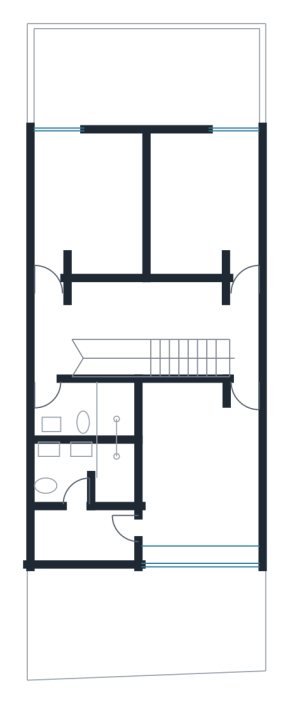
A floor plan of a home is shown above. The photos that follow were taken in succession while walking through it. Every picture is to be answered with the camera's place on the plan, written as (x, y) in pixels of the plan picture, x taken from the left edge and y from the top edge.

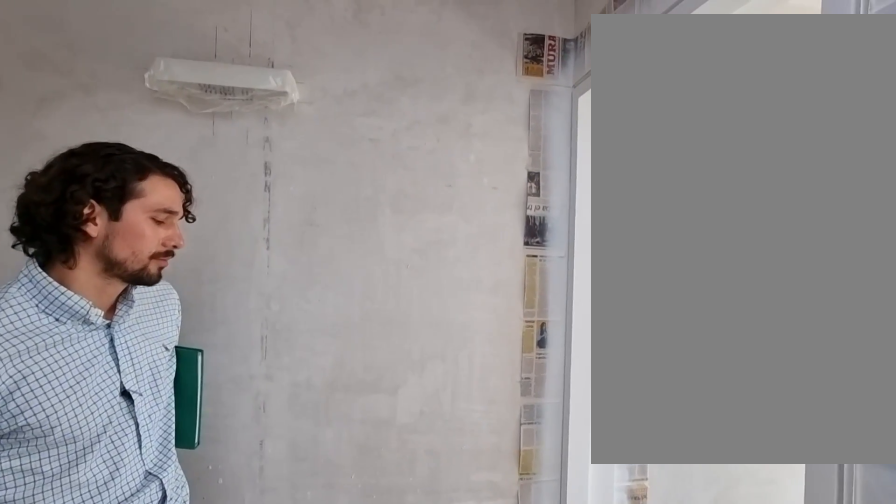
(52, 325)
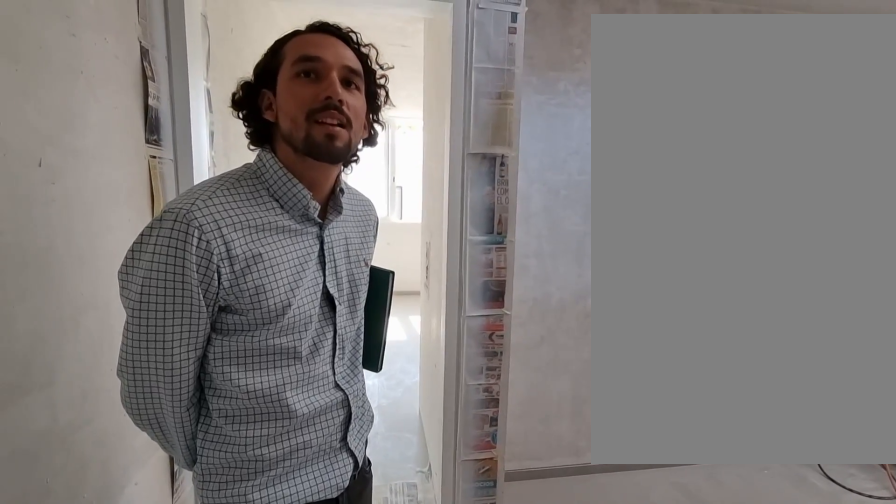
(54, 361)
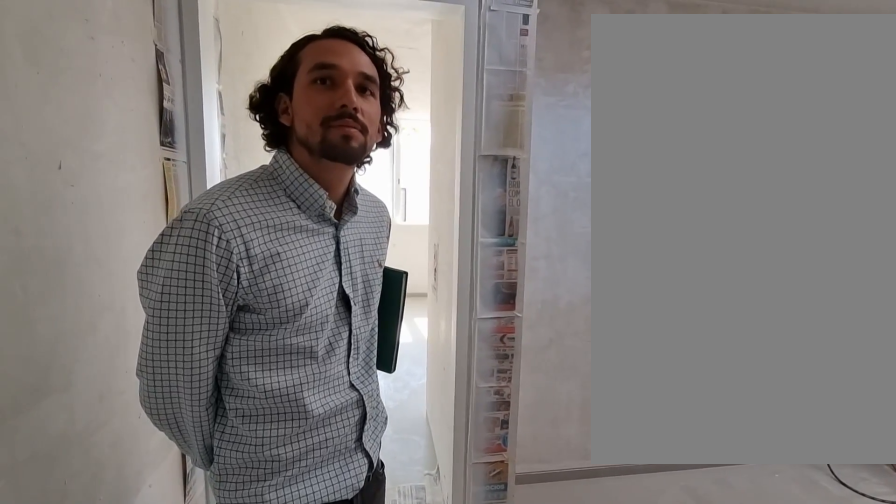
(54, 361)
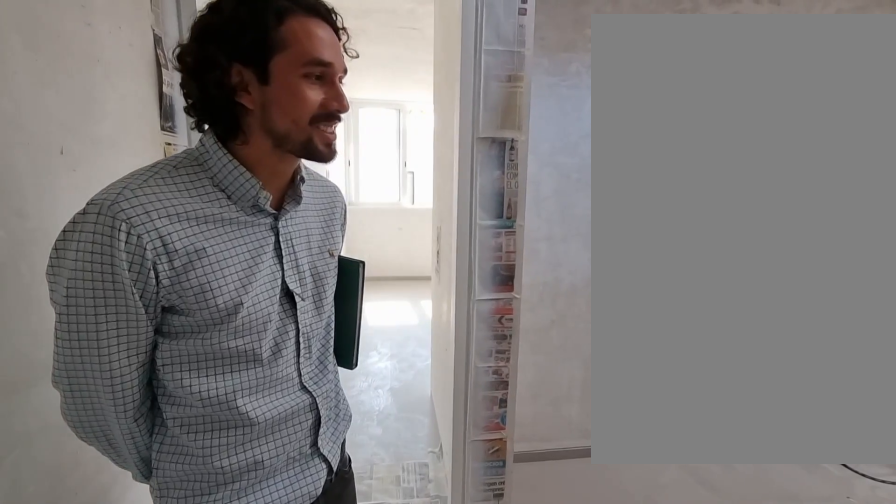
(54, 361)
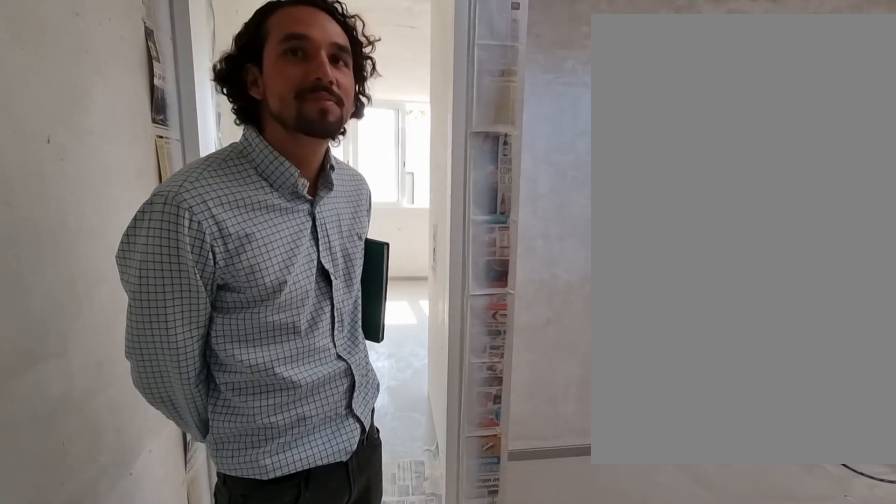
(54, 360)
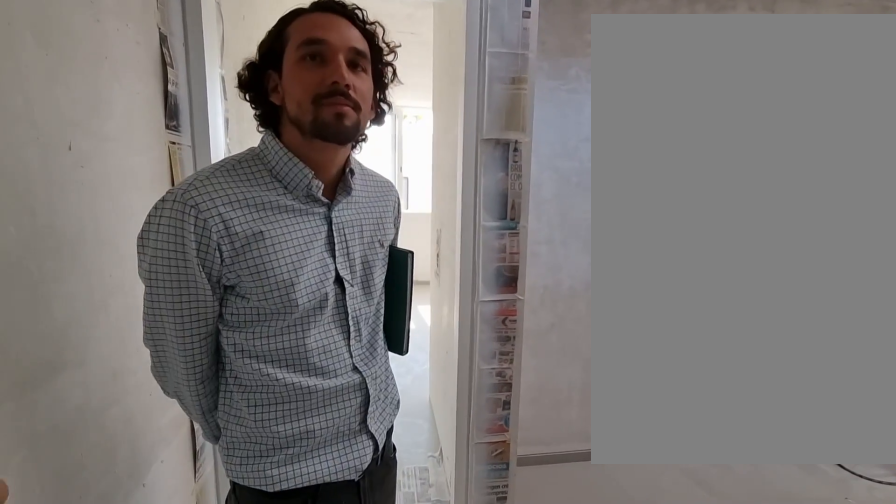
(54, 362)
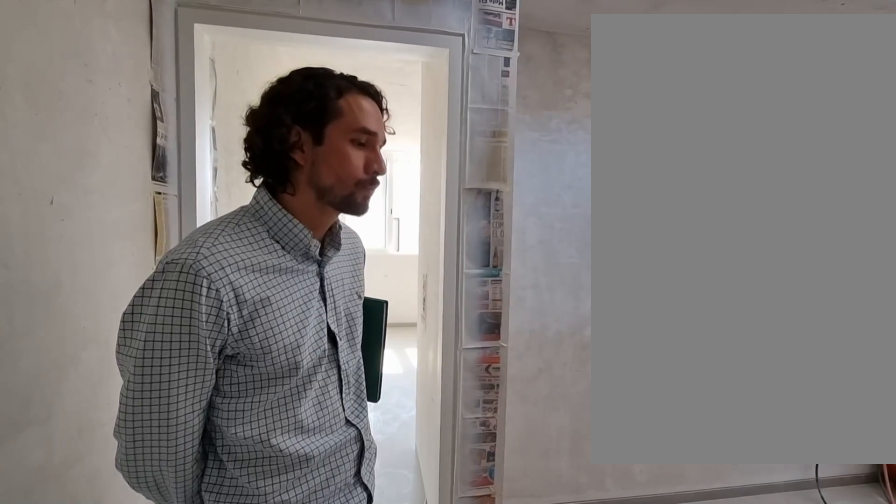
(55, 362)
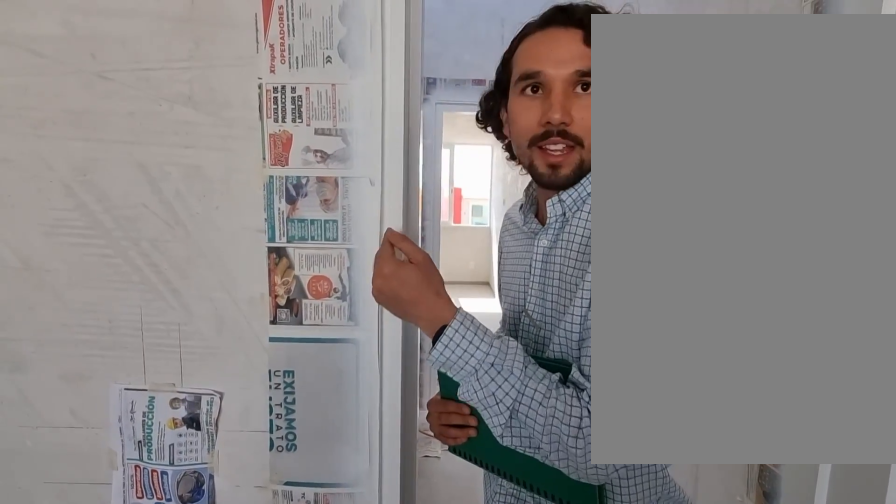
(239, 434)
